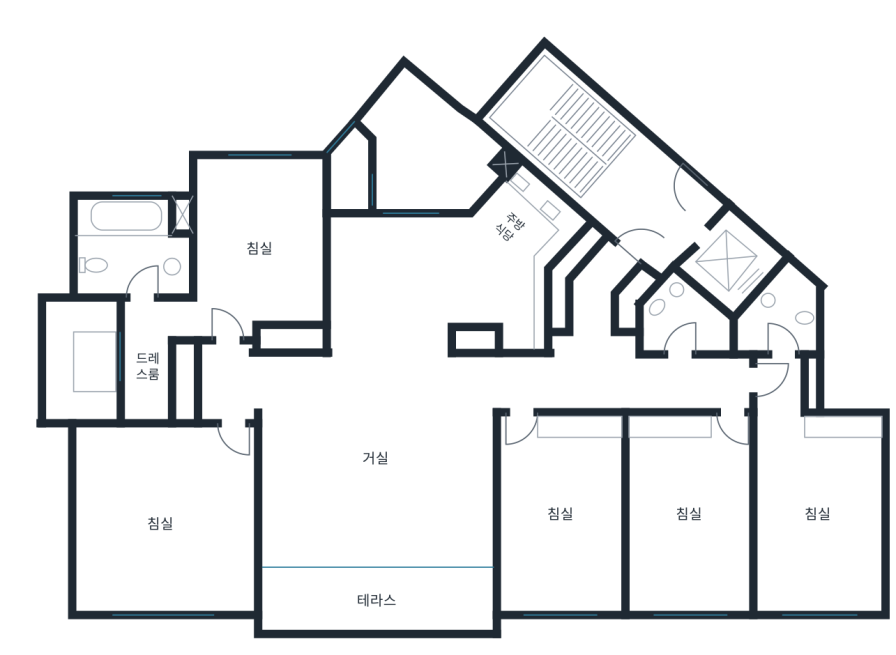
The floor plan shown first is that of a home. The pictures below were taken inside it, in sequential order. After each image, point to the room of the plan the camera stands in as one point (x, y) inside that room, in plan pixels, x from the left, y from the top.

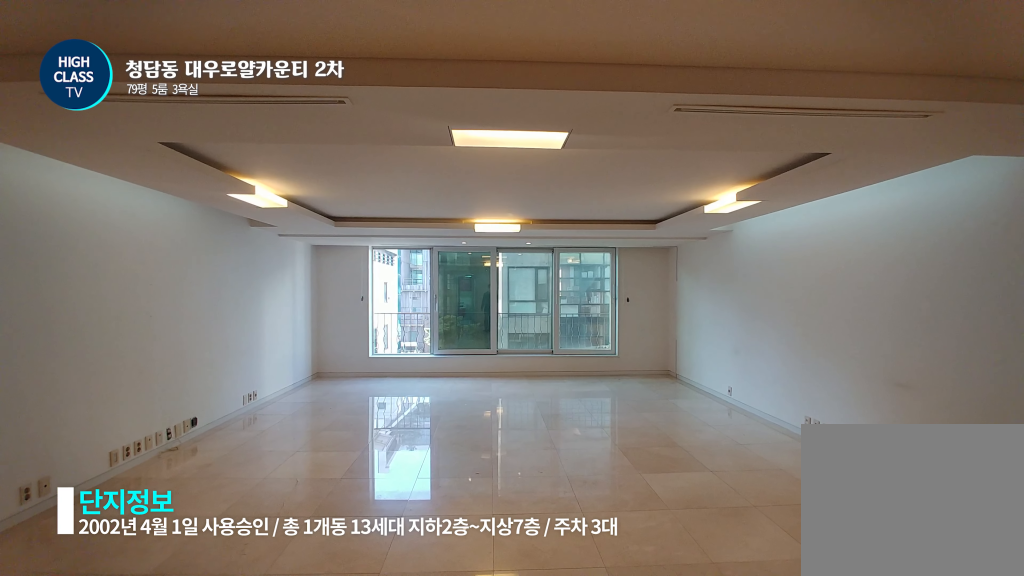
(376, 470)
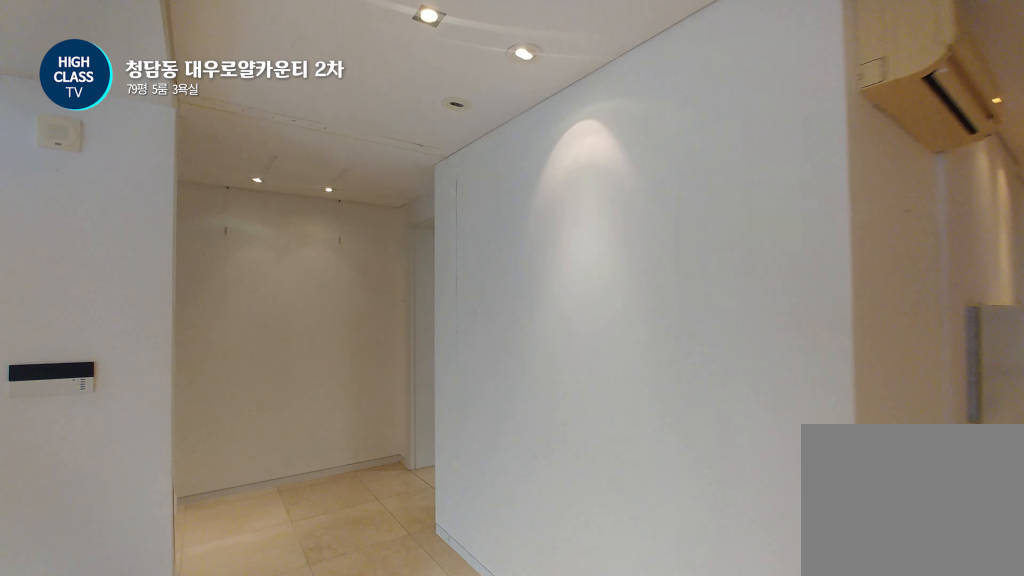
(376, 470)
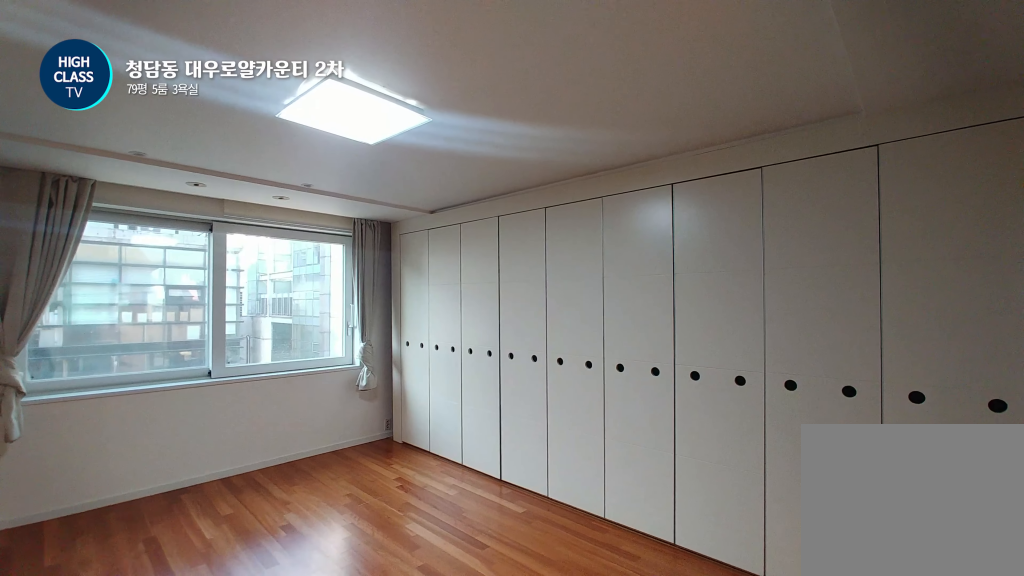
(165, 522)
